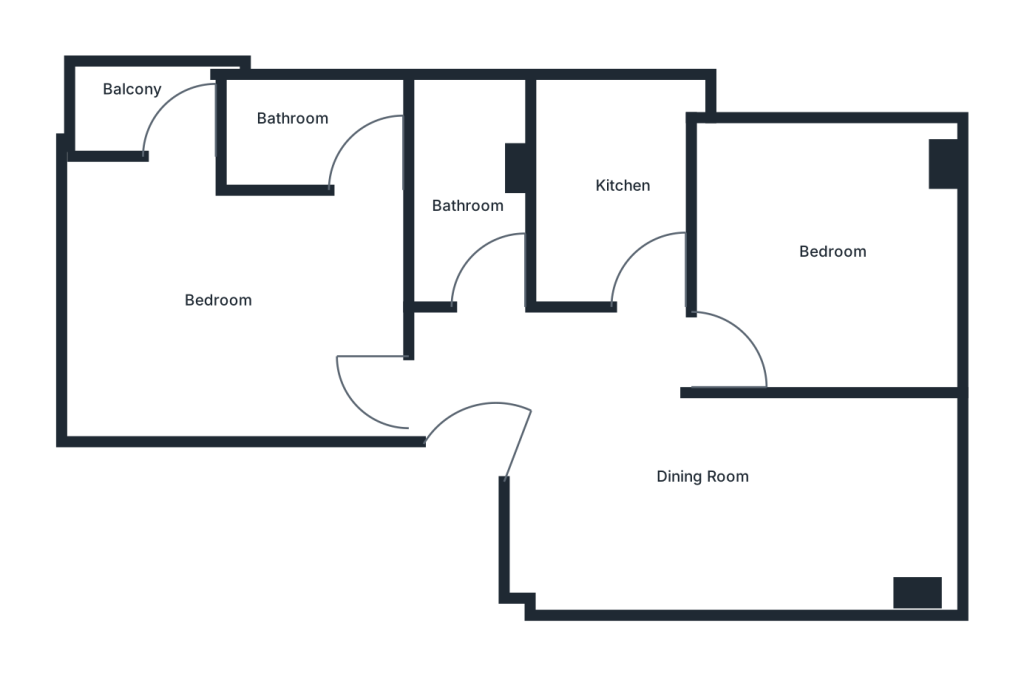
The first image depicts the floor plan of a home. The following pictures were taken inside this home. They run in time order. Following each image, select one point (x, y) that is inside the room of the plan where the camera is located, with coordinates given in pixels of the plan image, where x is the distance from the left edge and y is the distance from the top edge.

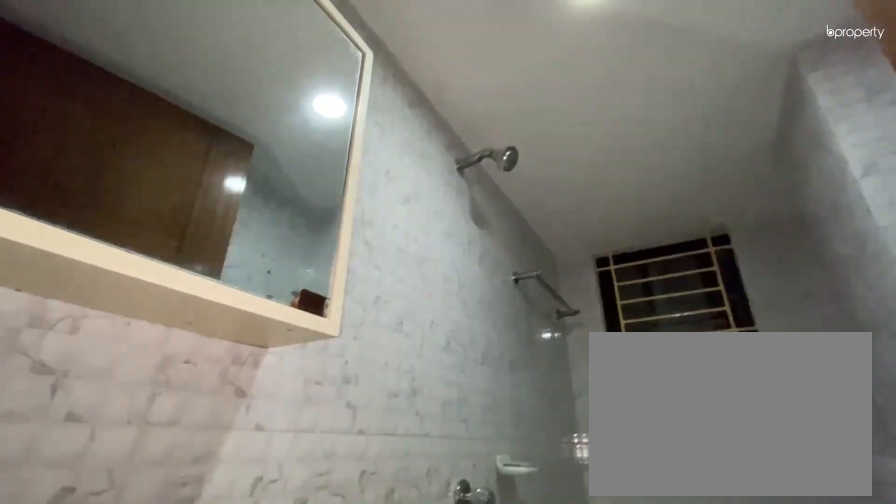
(477, 194)
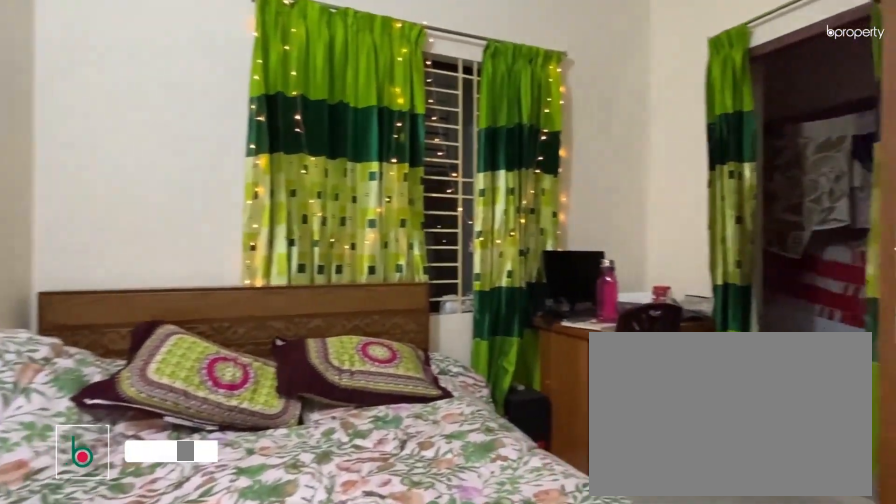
(232, 280)
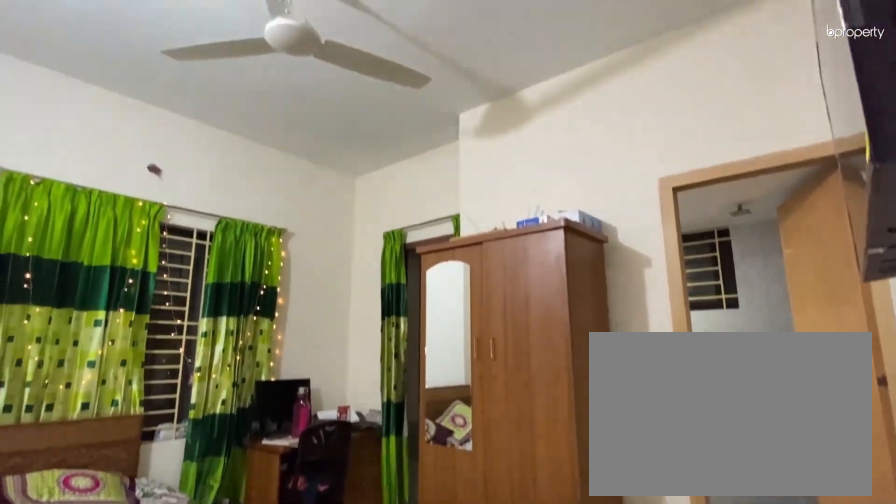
(232, 280)
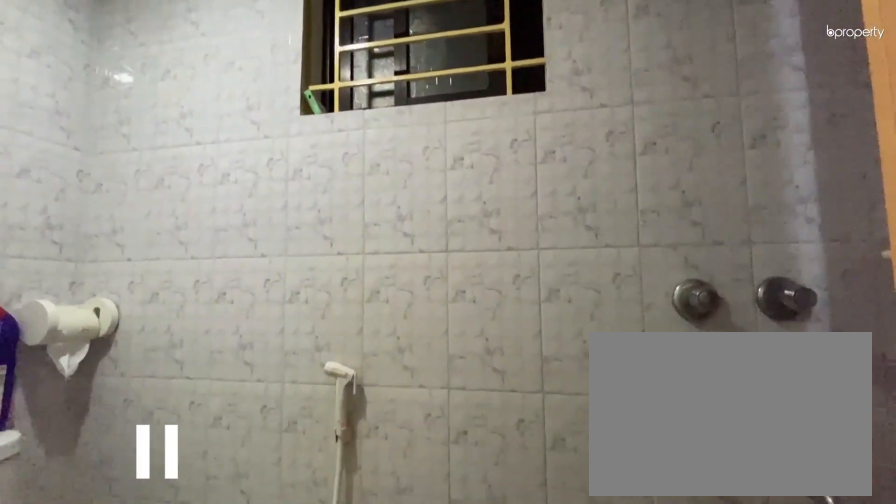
(330, 132)
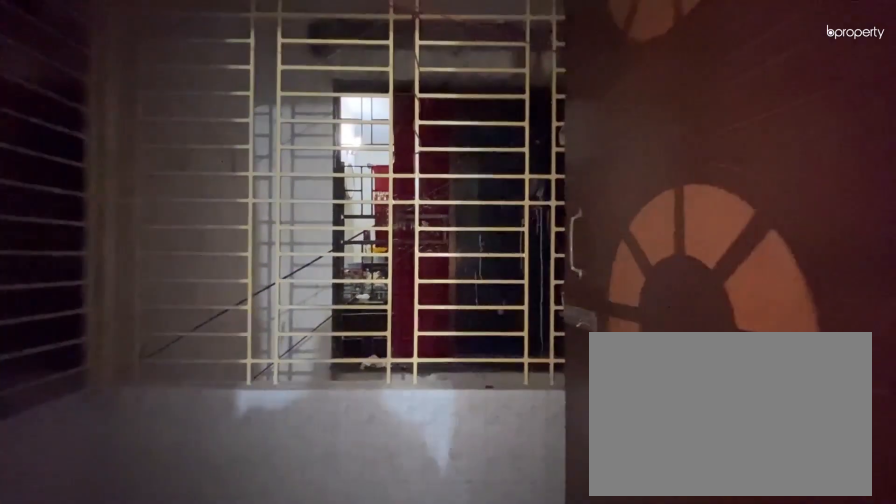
(146, 106)
